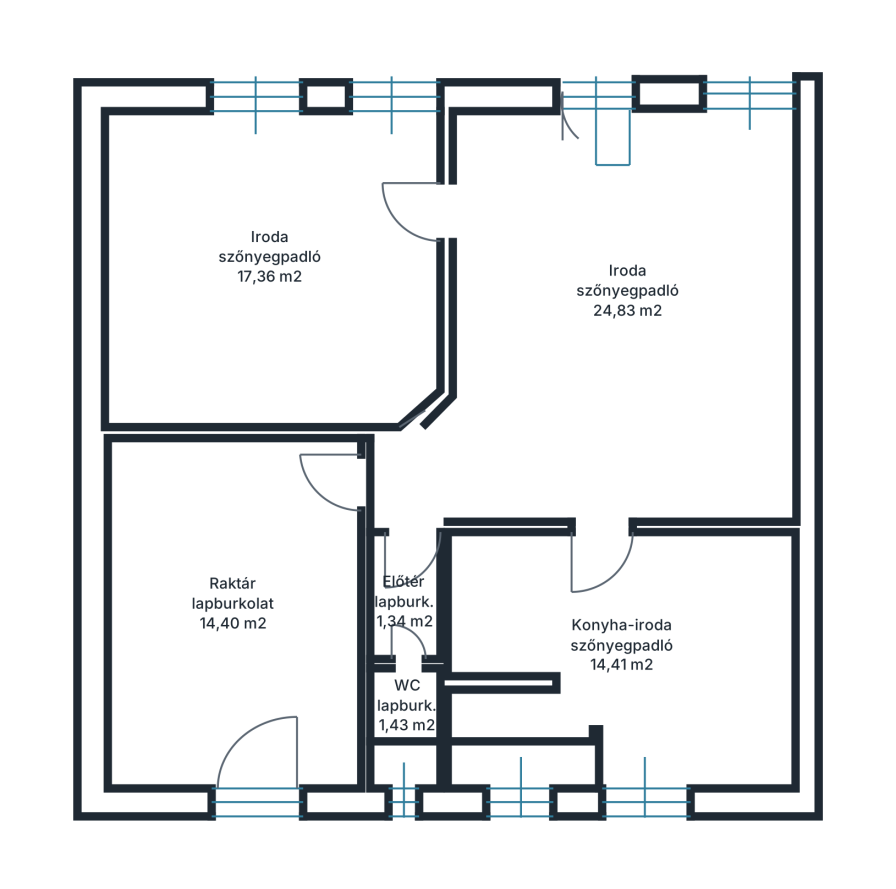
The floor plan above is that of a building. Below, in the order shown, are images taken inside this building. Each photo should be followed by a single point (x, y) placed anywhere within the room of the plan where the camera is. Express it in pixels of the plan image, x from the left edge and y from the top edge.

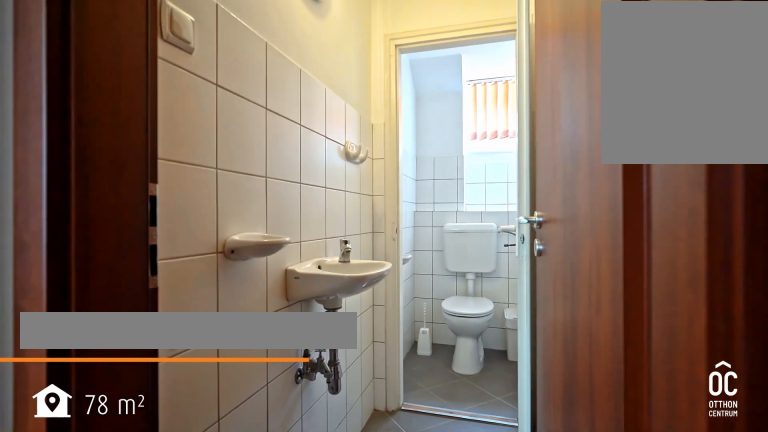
(404, 599)
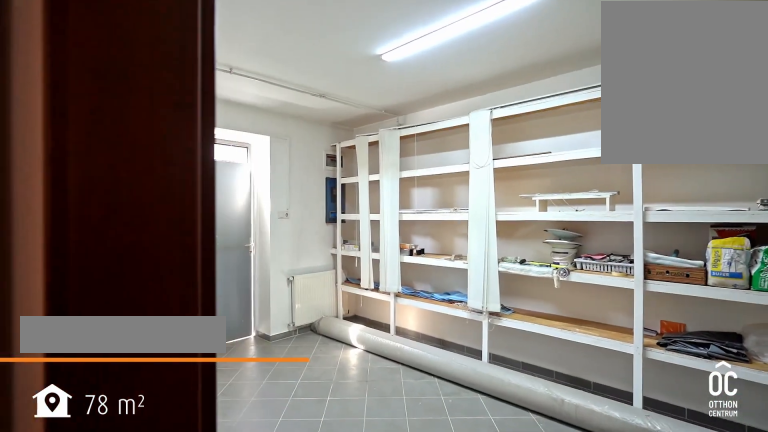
(240, 611)
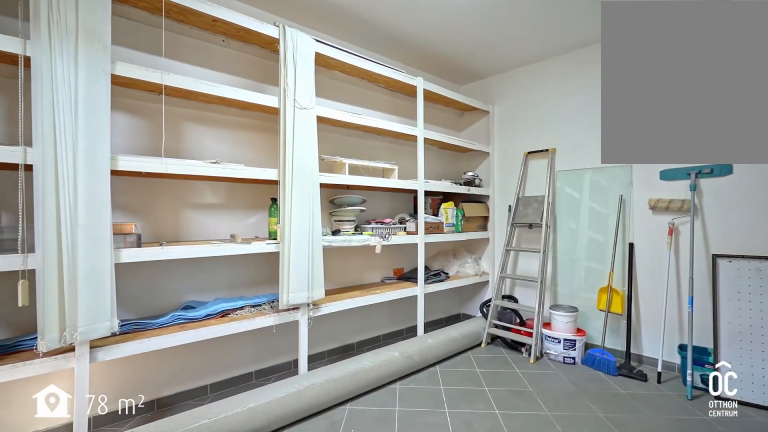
(240, 611)
